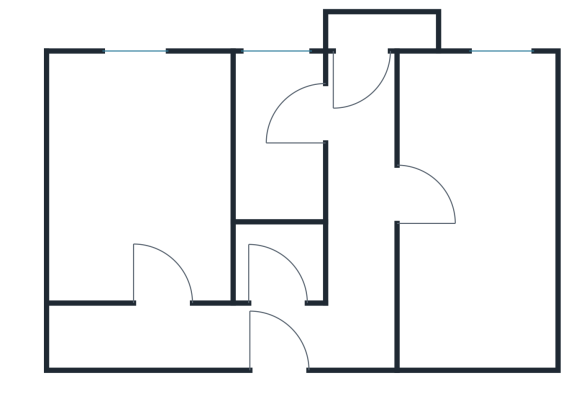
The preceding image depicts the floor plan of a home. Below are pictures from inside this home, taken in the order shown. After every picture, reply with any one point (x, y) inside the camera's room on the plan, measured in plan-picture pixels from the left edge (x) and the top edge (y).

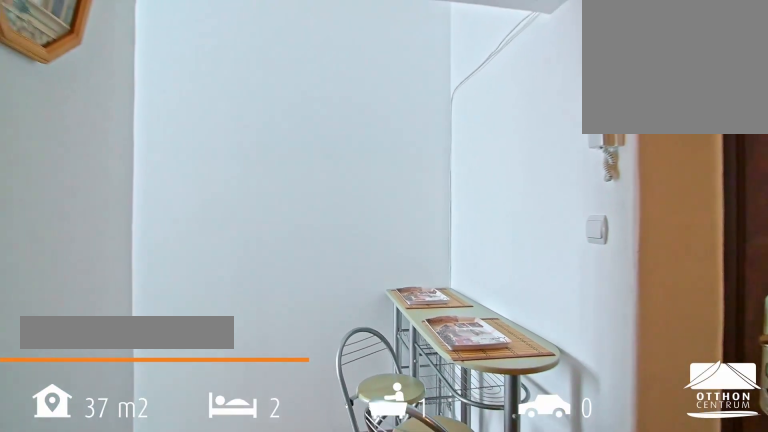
(280, 352)
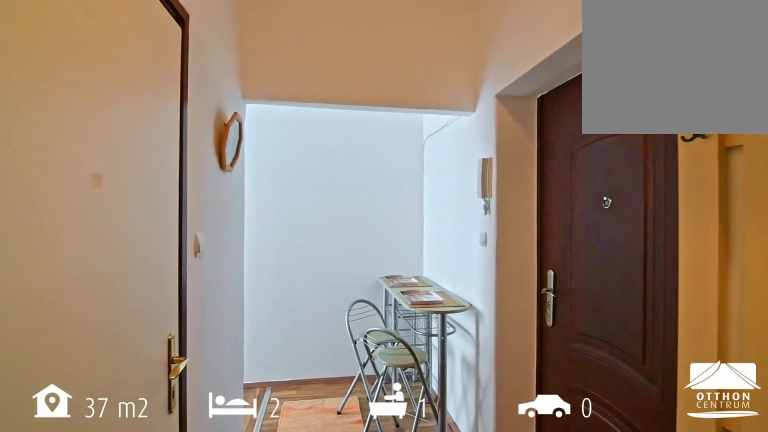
(280, 352)
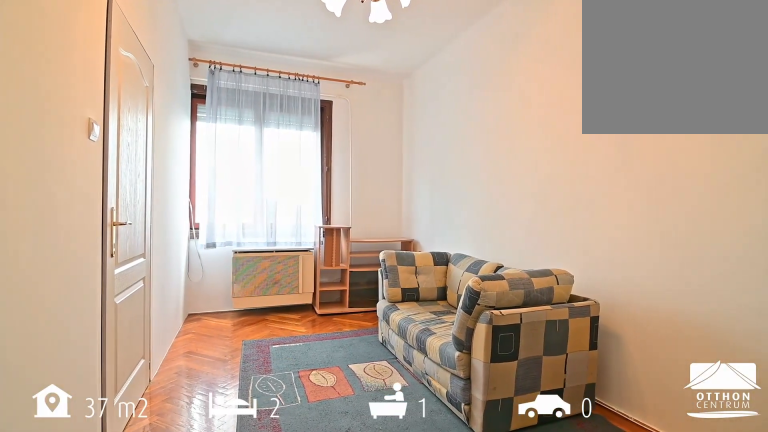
(477, 262)
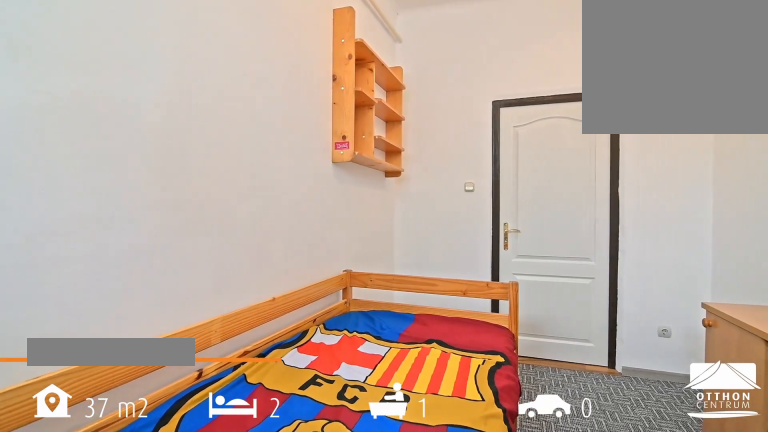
(143, 186)
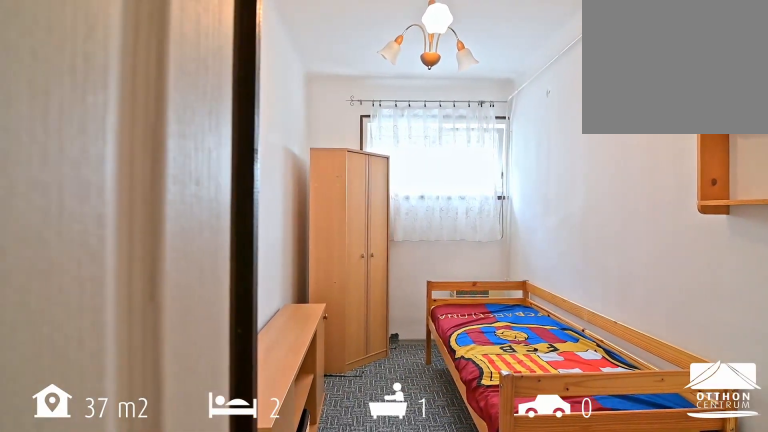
(143, 186)
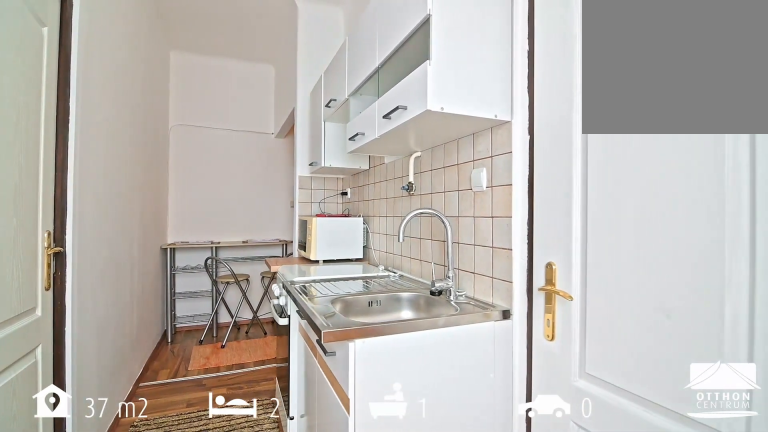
(360, 186)
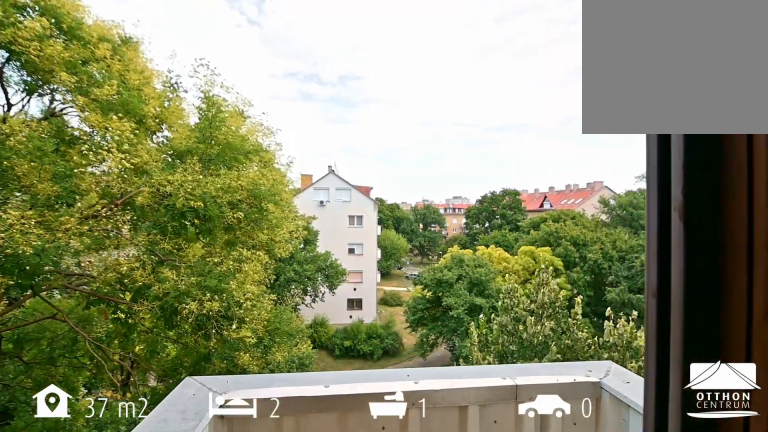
(380, 34)
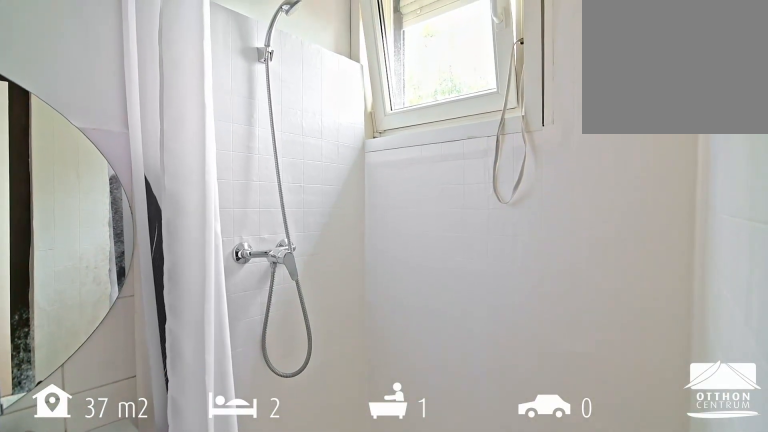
(278, 116)
